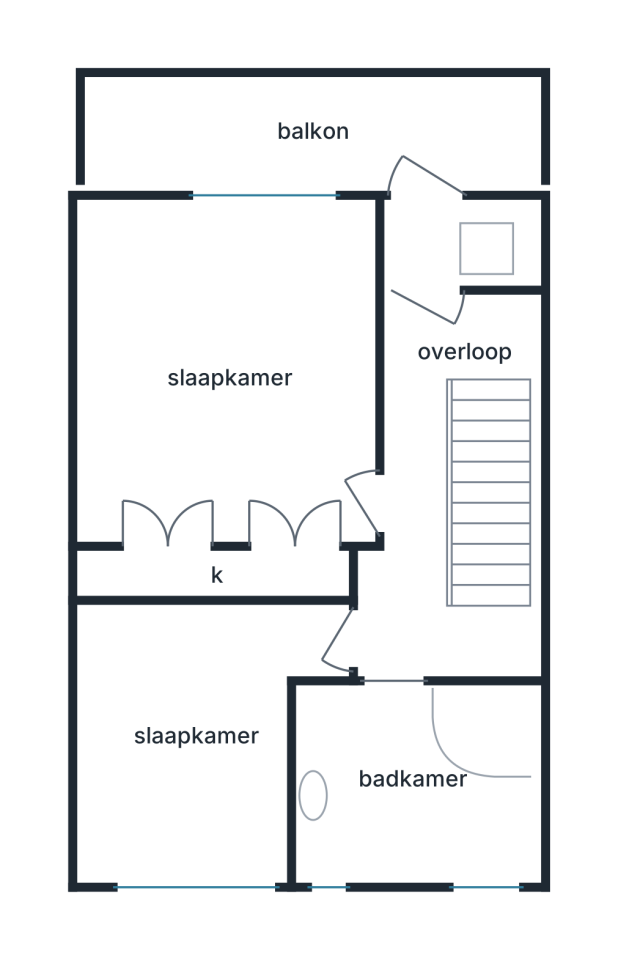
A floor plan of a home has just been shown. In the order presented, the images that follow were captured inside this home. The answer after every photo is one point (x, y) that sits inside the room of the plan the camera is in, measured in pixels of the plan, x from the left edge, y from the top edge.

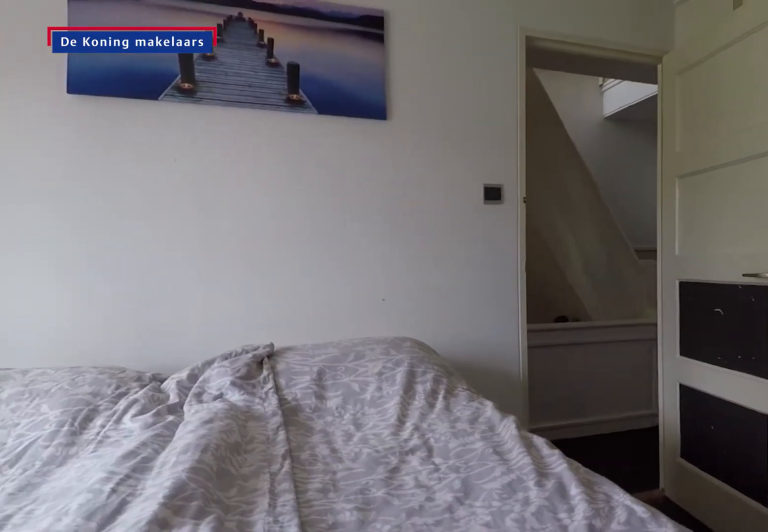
(232, 375)
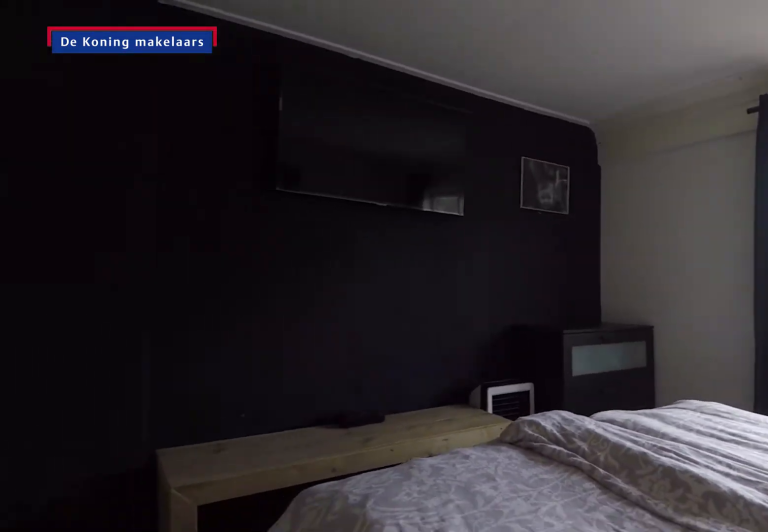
(232, 375)
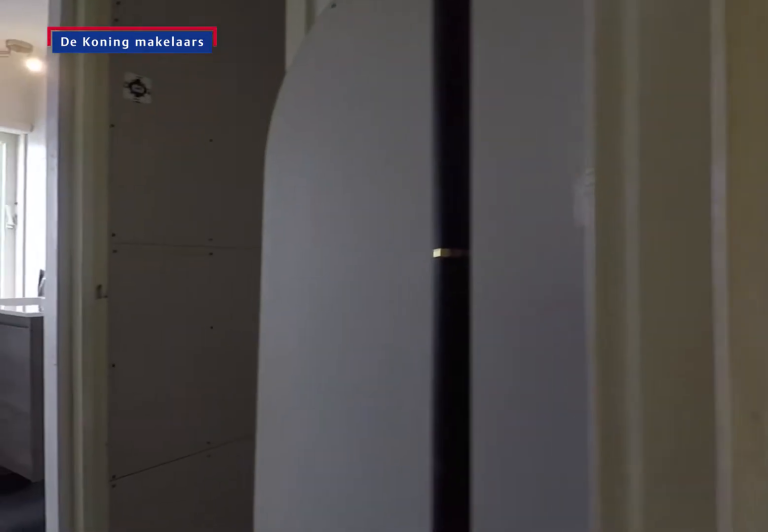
(434, 493)
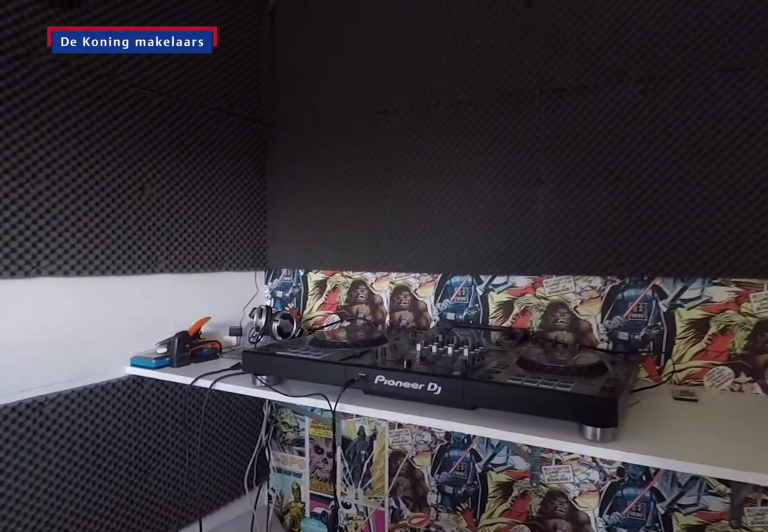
(196, 732)
